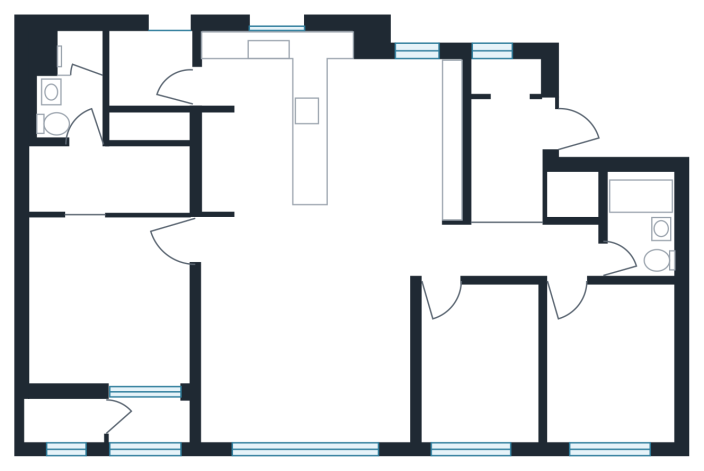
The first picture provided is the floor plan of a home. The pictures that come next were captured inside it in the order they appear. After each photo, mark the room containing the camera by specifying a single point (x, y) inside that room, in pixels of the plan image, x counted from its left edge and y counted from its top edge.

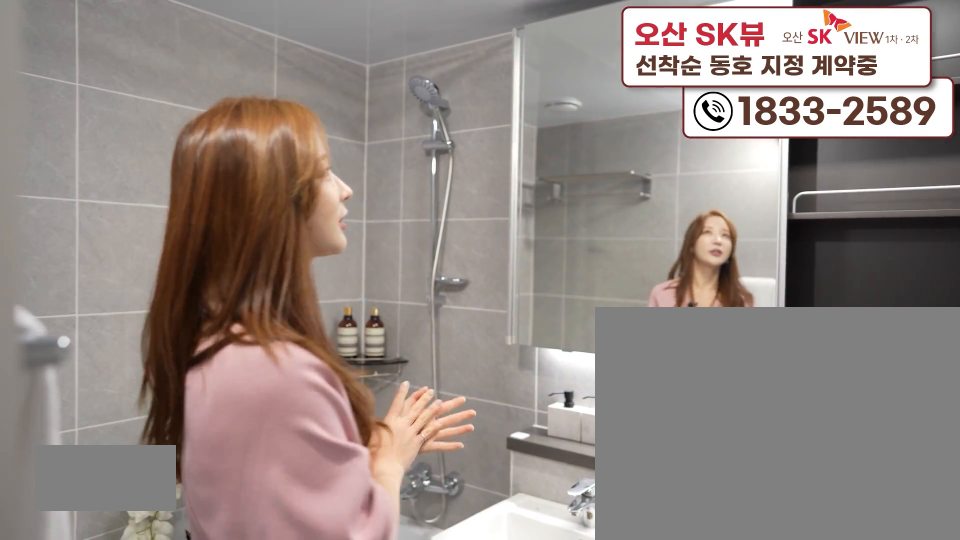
(646, 245)
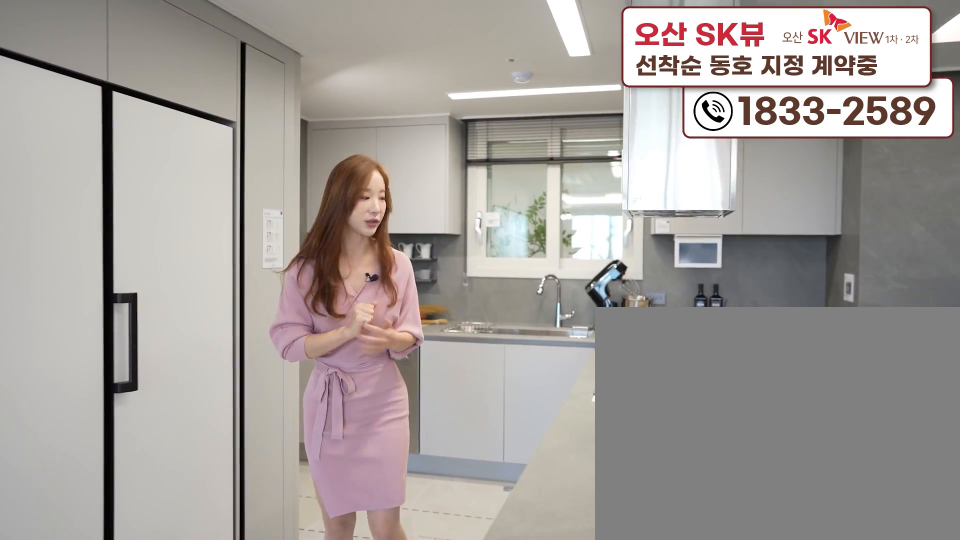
(280, 223)
